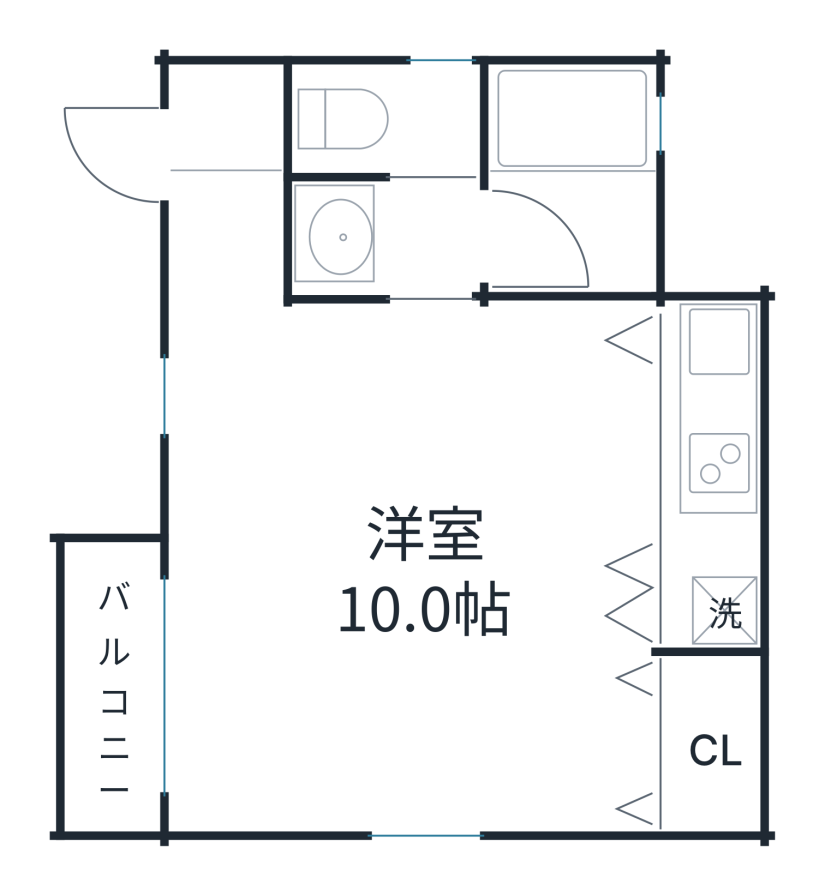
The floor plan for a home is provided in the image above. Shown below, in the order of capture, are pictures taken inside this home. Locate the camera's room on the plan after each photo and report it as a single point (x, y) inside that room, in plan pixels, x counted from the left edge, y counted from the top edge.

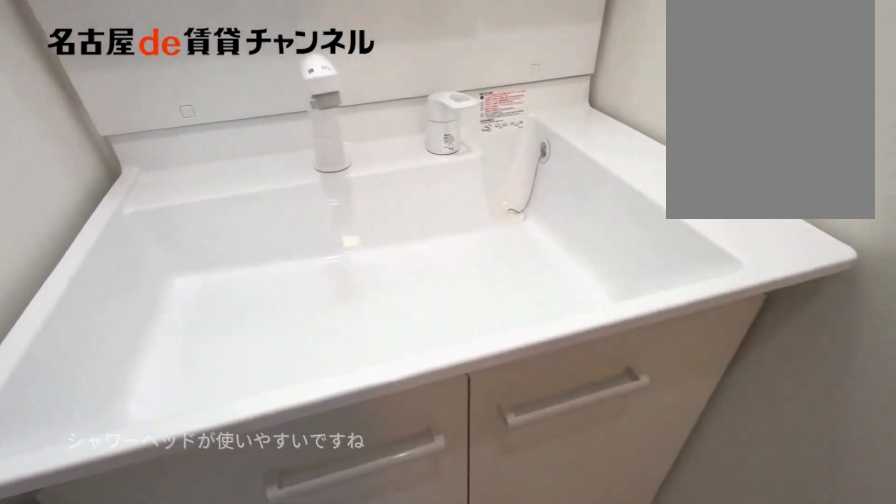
(384, 242)
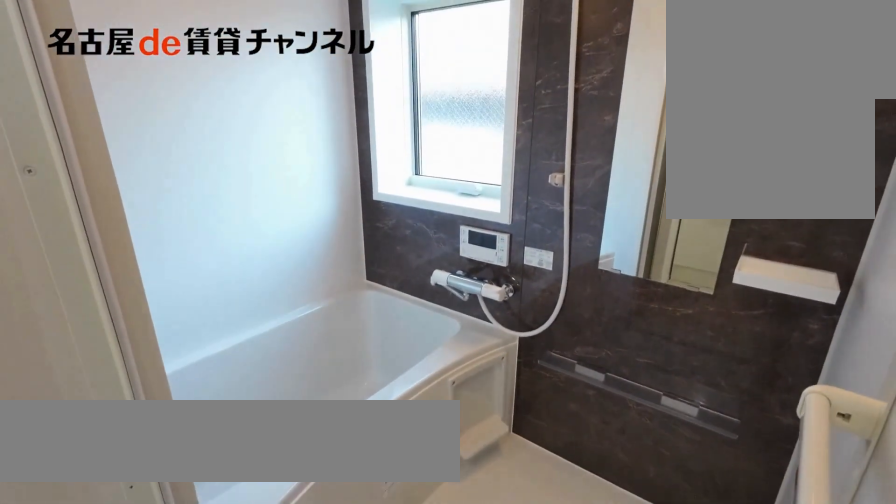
(572, 176)
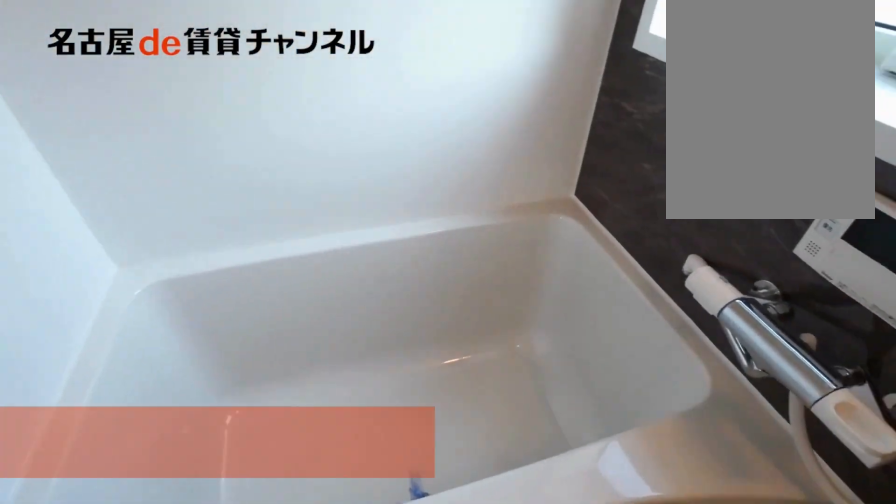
(572, 176)
